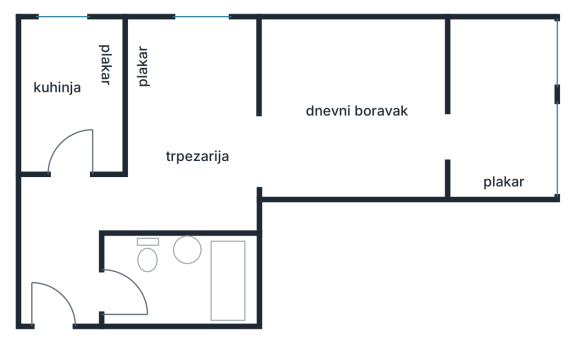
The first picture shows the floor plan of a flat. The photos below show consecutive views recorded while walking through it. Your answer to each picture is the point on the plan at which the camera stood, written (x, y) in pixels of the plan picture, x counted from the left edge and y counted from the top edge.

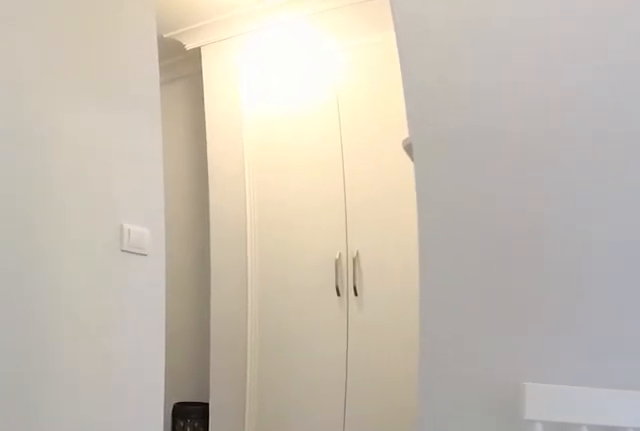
(194, 178)
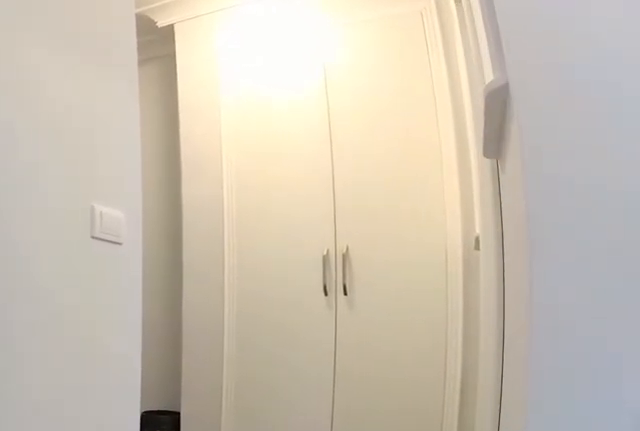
(178, 185)
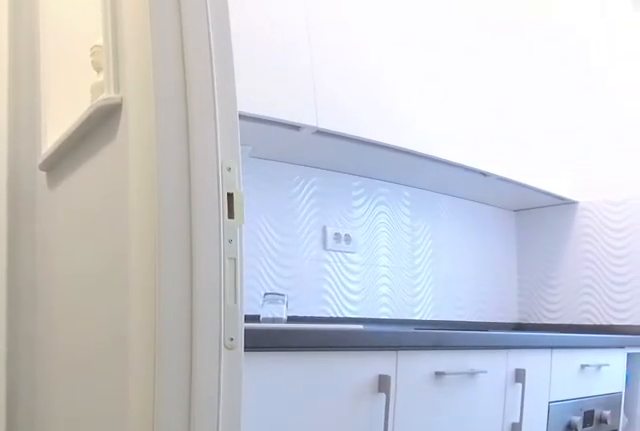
(79, 204)
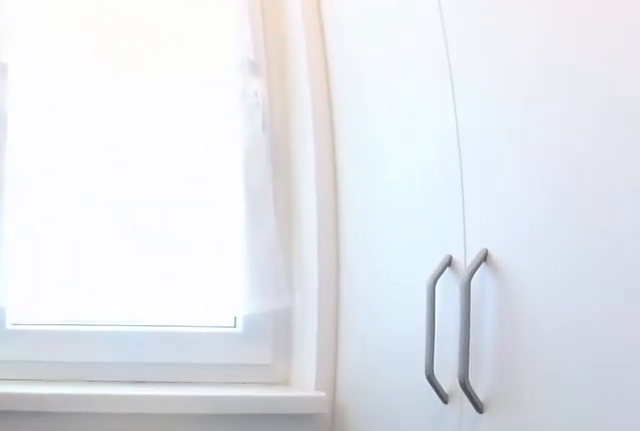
(72, 99)
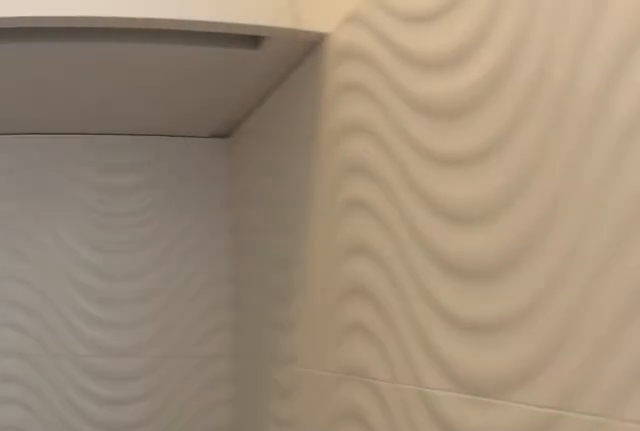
(81, 39)
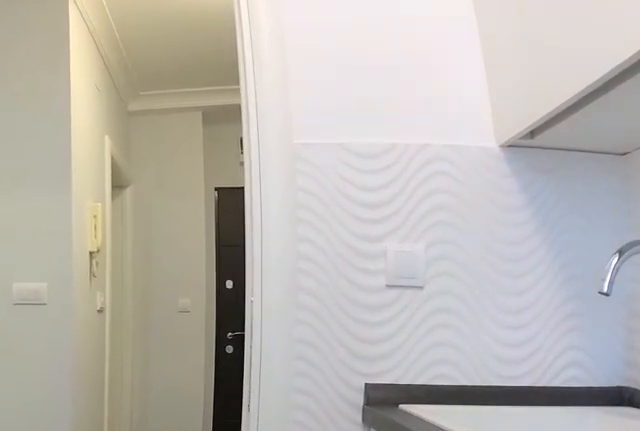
(72, 83)
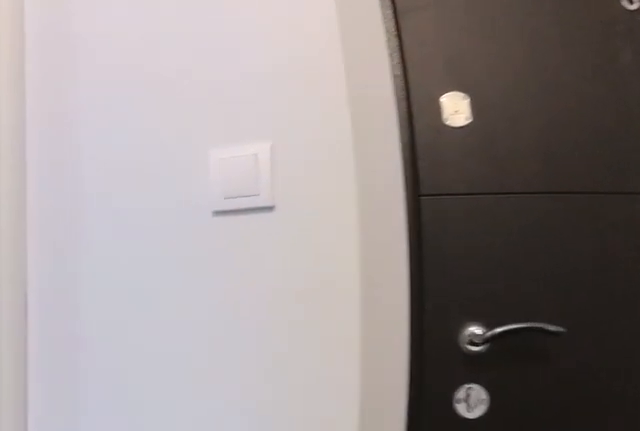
(70, 292)
